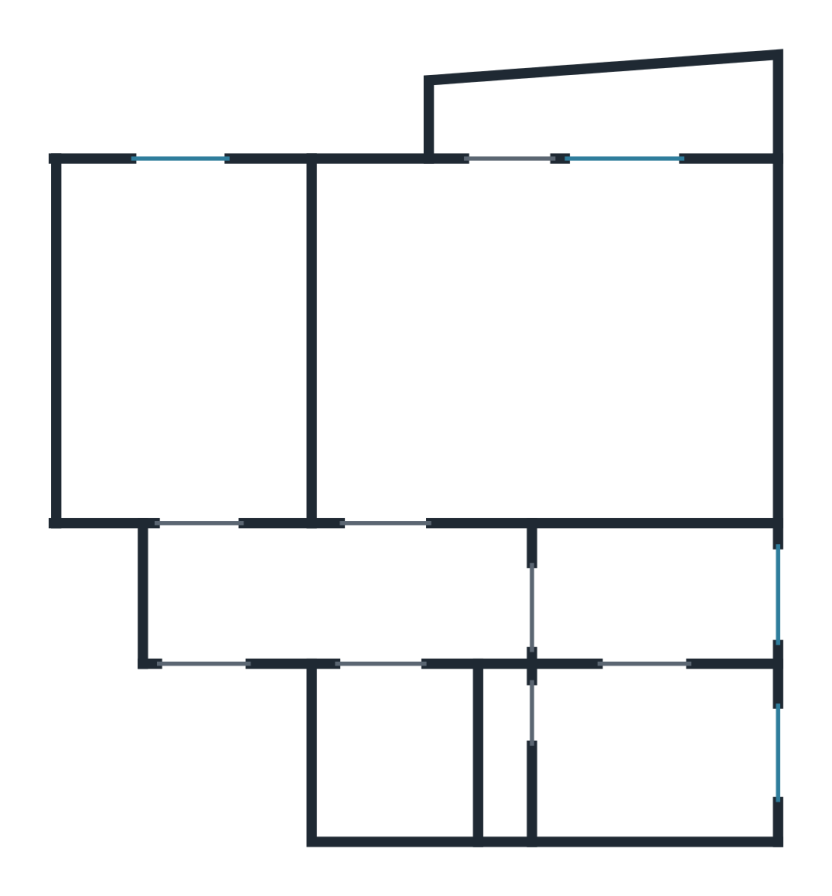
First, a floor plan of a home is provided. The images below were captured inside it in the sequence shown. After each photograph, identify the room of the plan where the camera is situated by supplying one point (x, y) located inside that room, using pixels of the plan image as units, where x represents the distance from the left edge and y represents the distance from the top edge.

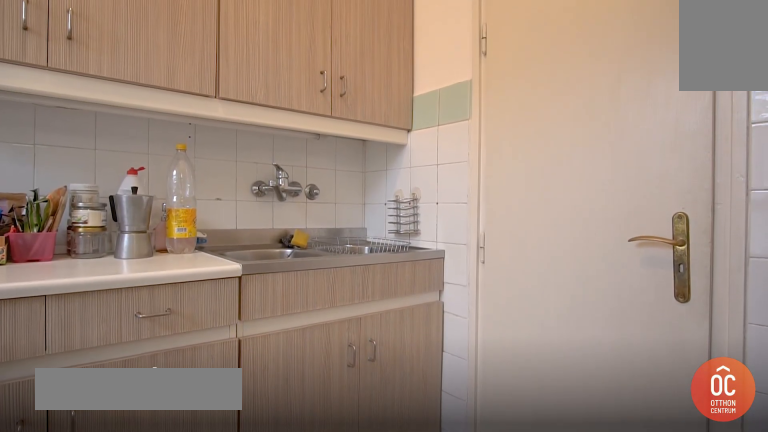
(672, 745)
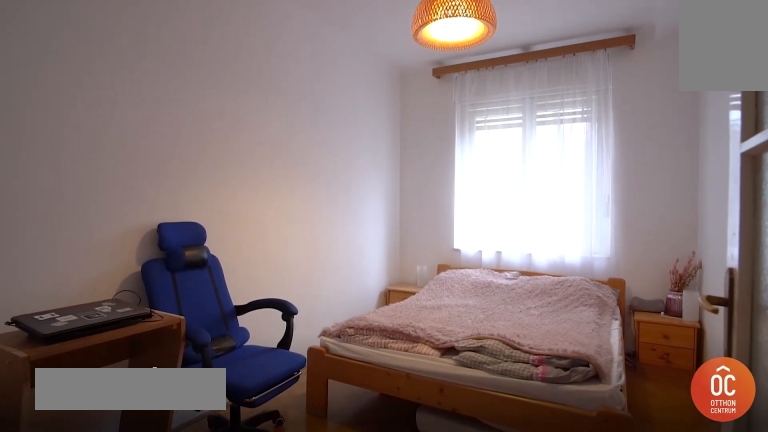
(181, 348)
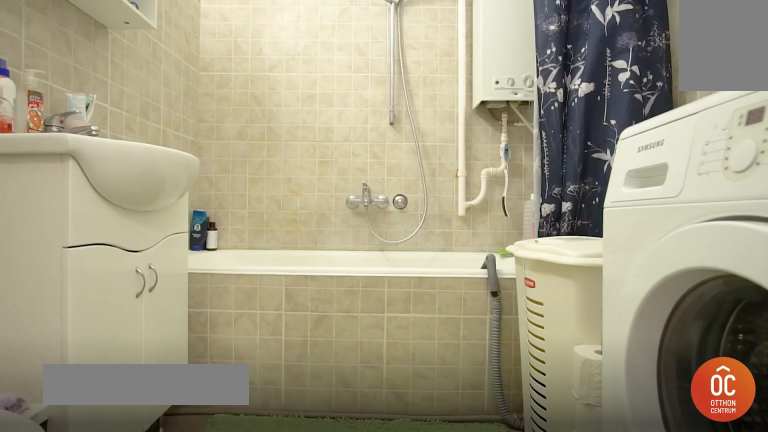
(405, 754)
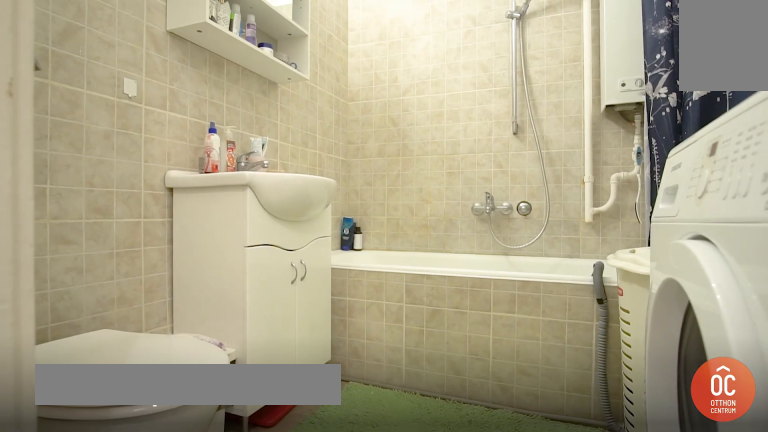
(406, 754)
